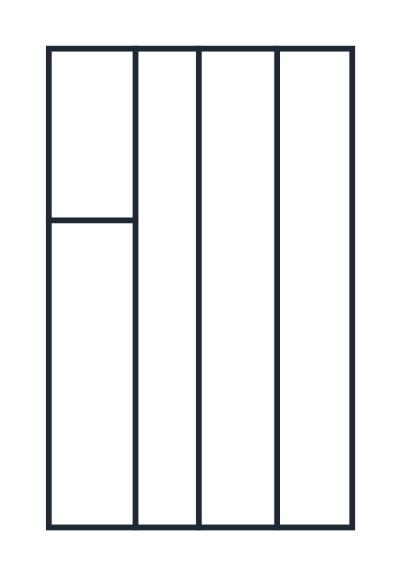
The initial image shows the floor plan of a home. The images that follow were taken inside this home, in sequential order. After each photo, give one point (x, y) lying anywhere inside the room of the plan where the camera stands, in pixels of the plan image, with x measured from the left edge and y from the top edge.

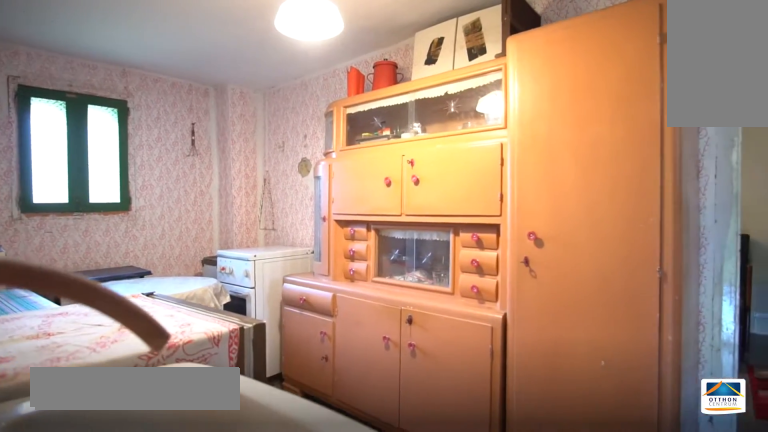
(239, 359)
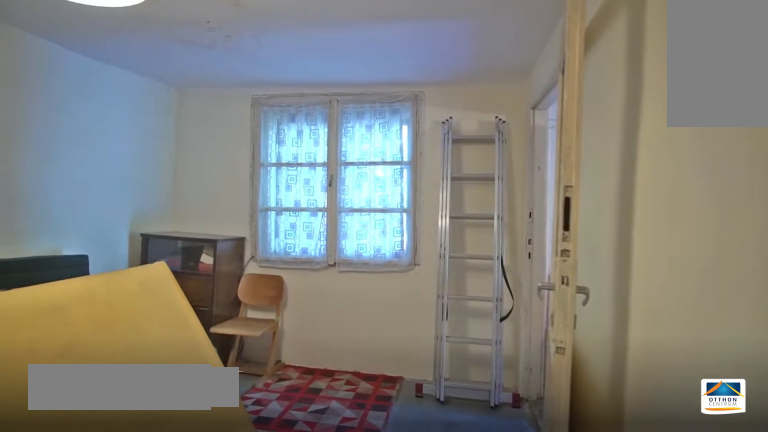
(320, 359)
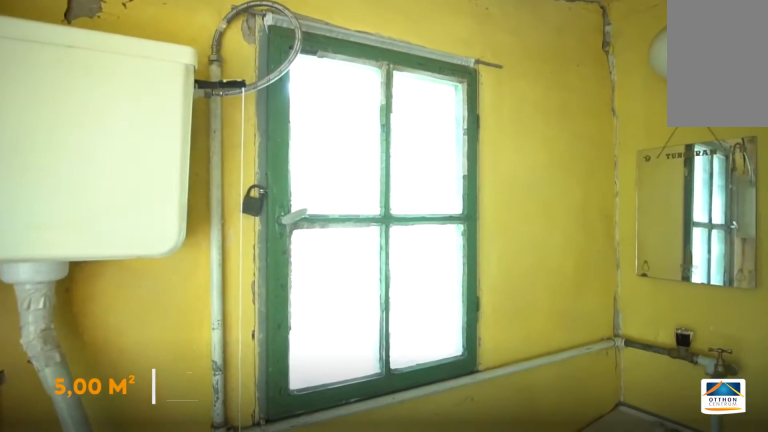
(89, 142)
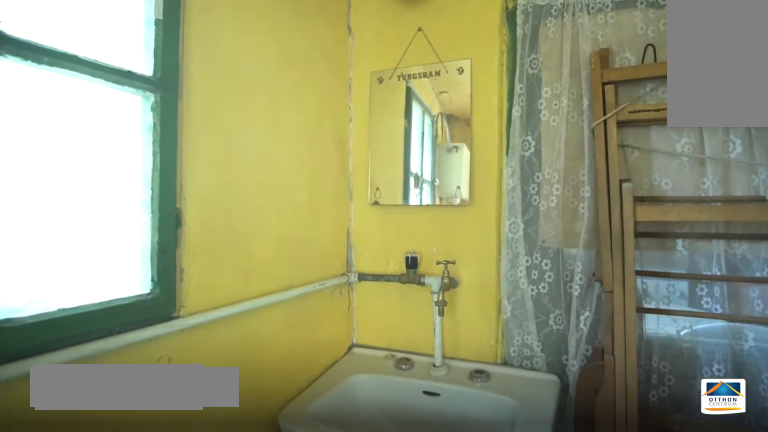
(89, 142)
